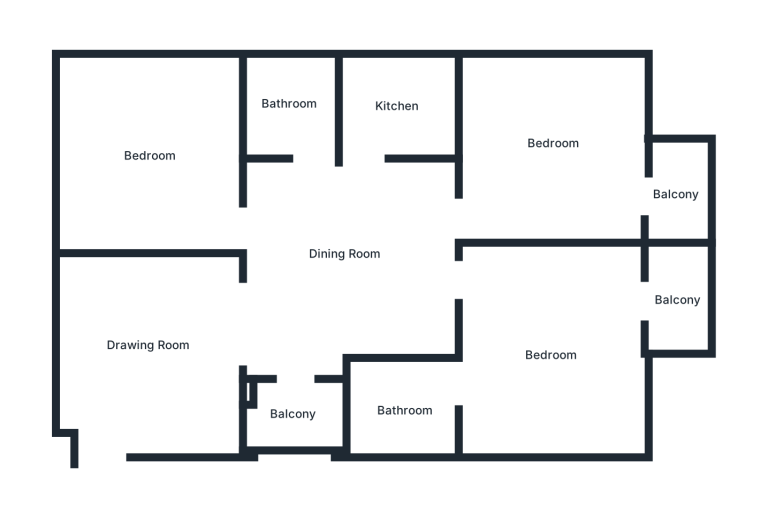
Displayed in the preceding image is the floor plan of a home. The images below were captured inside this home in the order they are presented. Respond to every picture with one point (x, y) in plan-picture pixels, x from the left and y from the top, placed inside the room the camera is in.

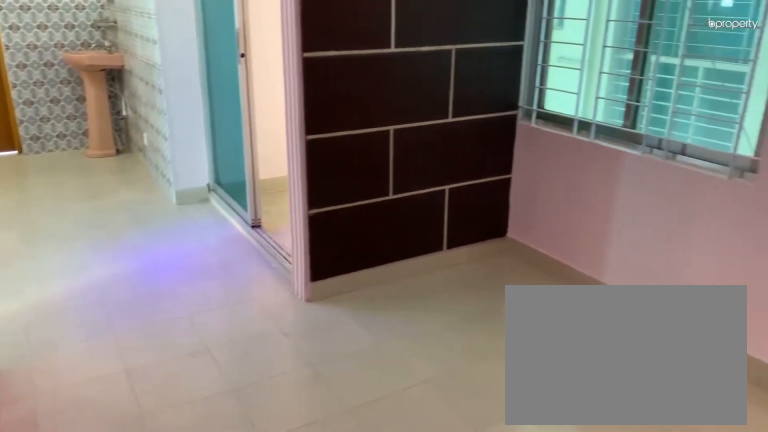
(146, 346)
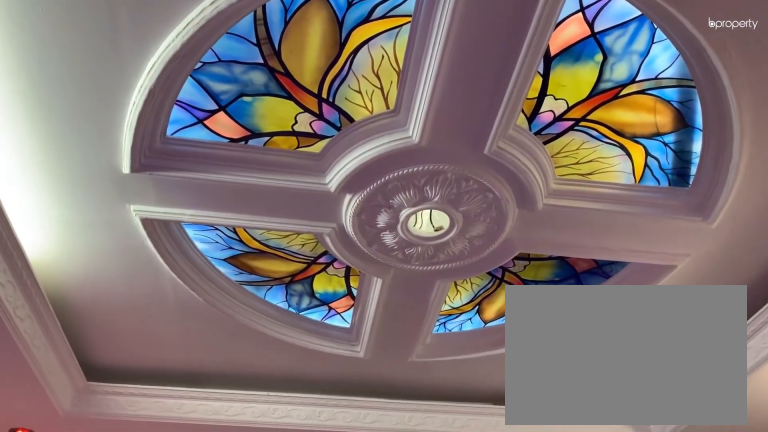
(146, 346)
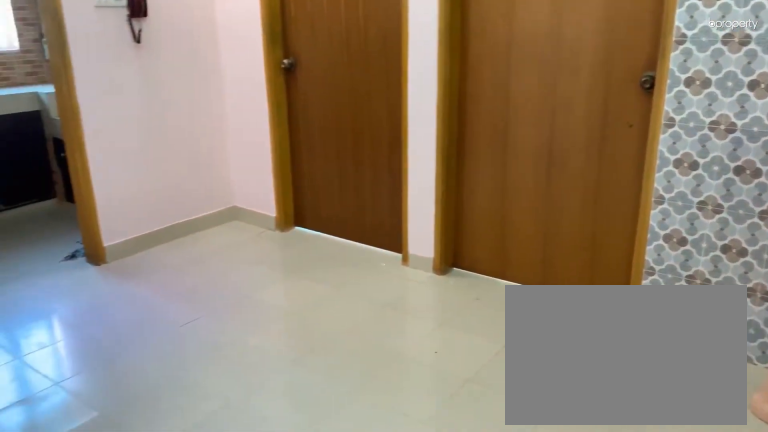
(342, 253)
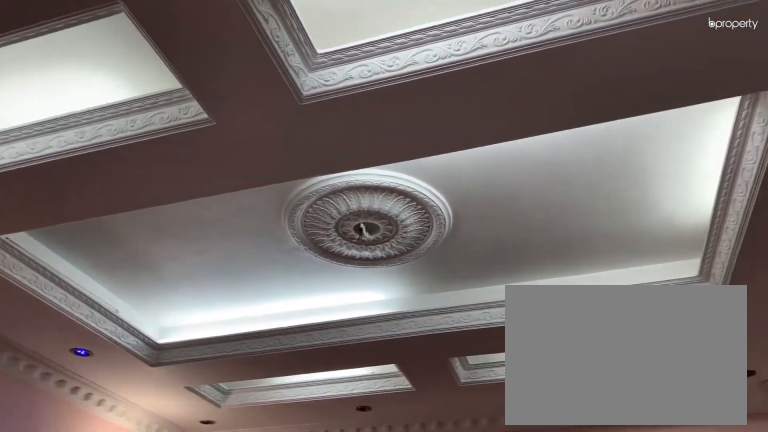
(342, 253)
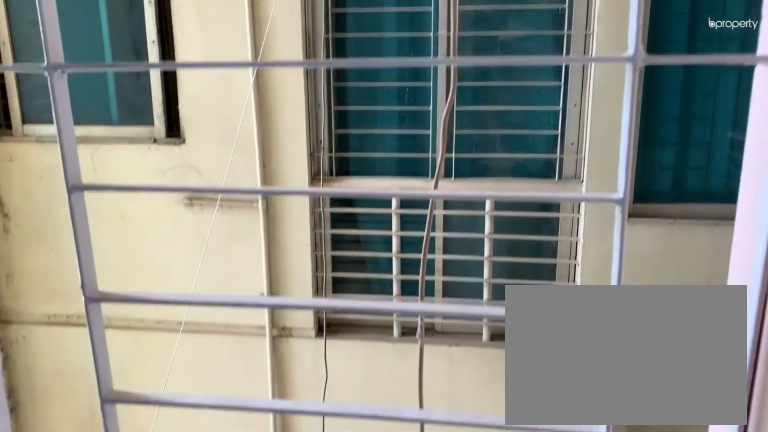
(294, 420)
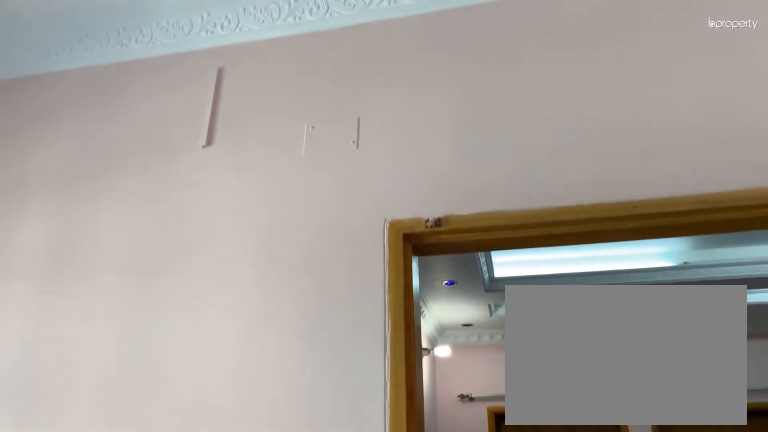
(153, 153)
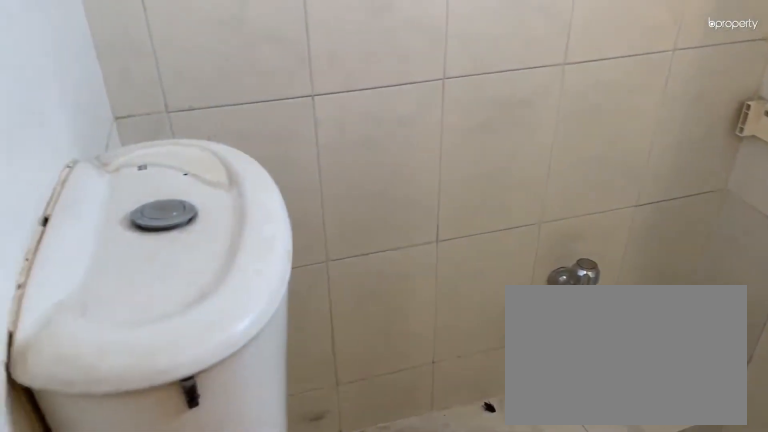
(287, 105)
